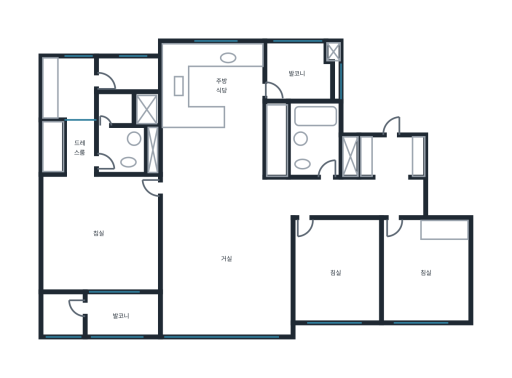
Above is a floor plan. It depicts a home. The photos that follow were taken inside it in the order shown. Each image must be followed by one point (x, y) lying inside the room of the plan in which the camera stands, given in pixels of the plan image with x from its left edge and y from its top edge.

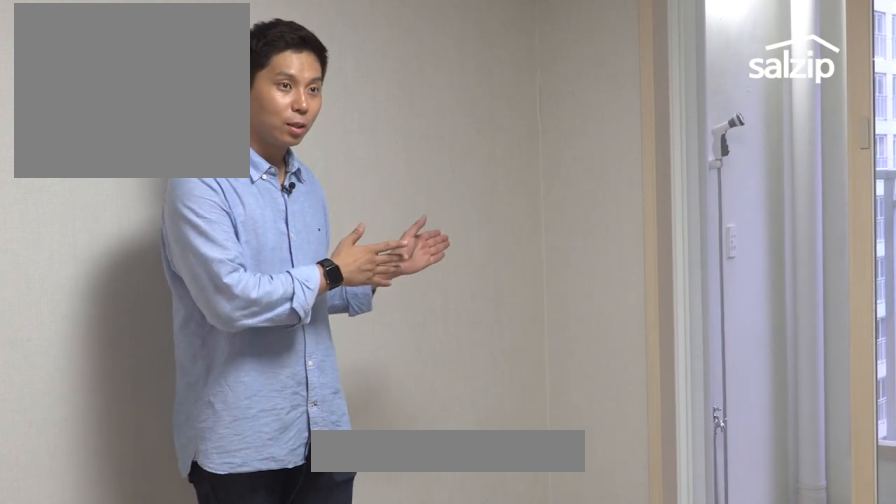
(102, 231)
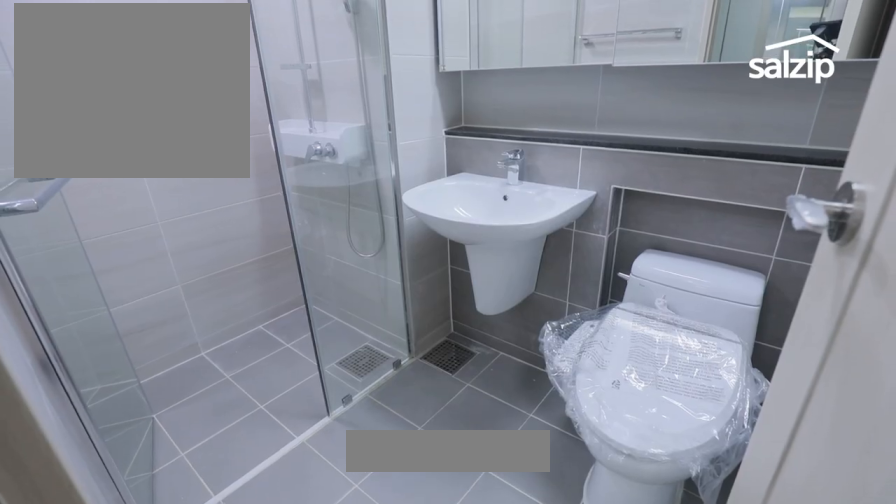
(128, 134)
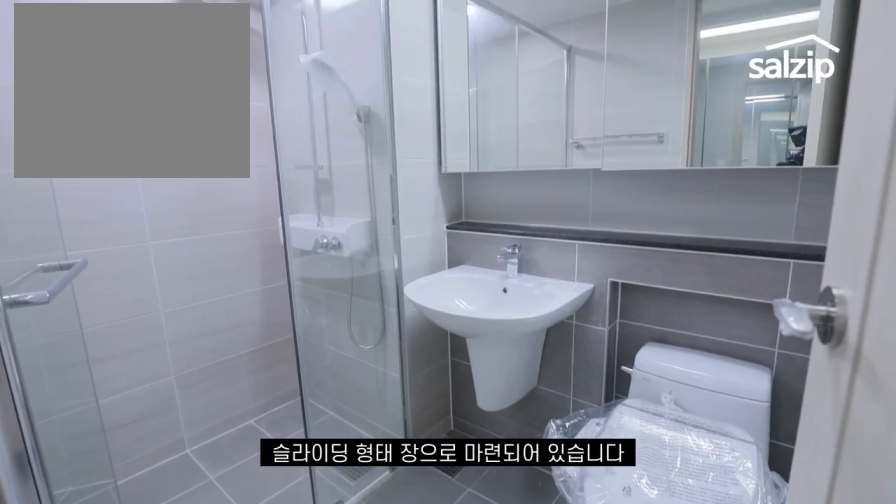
(128, 134)
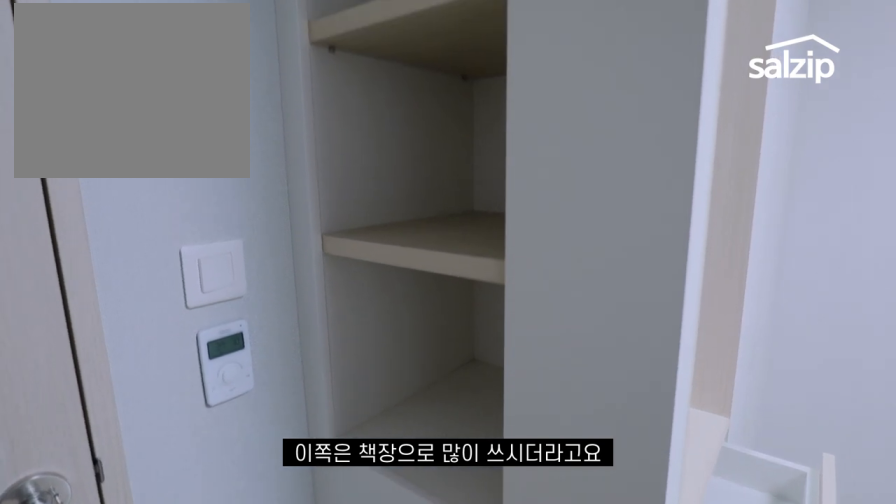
(425, 269)
